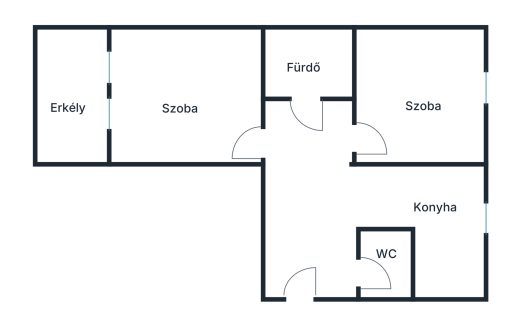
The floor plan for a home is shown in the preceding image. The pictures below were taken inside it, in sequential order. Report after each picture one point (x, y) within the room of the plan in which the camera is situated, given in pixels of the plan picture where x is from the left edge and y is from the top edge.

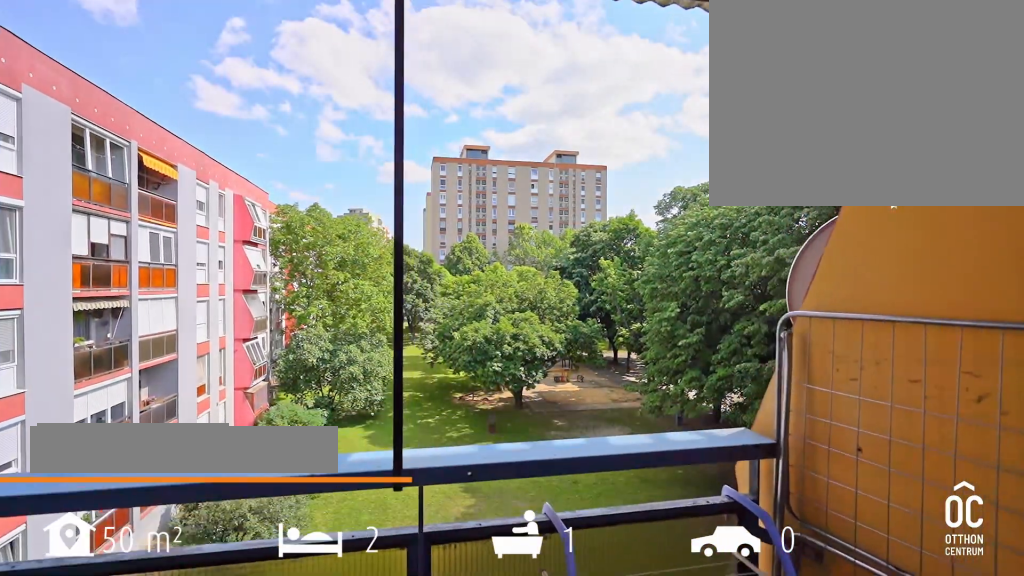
(71, 99)
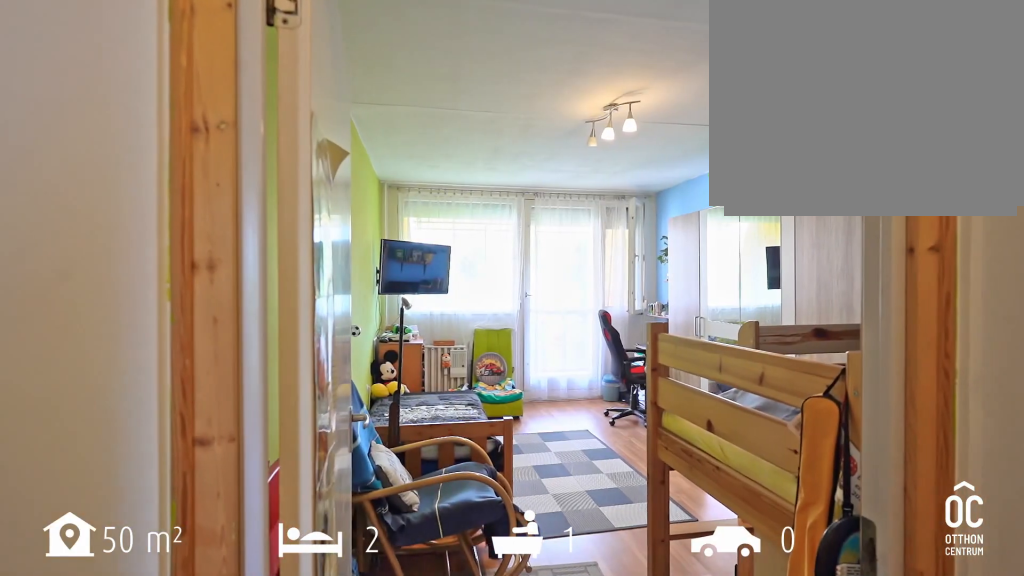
(191, 97)
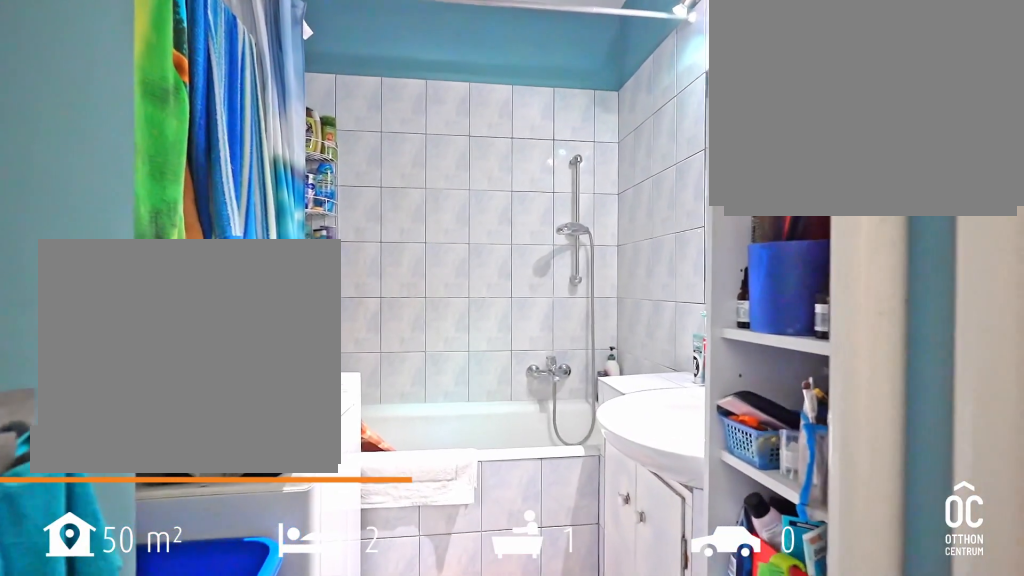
(308, 68)
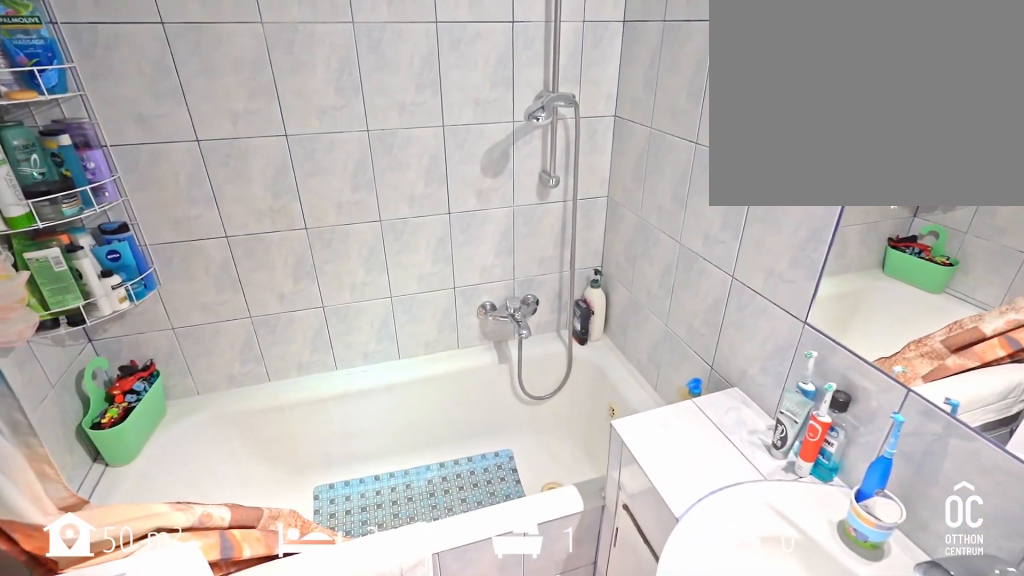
(308, 68)
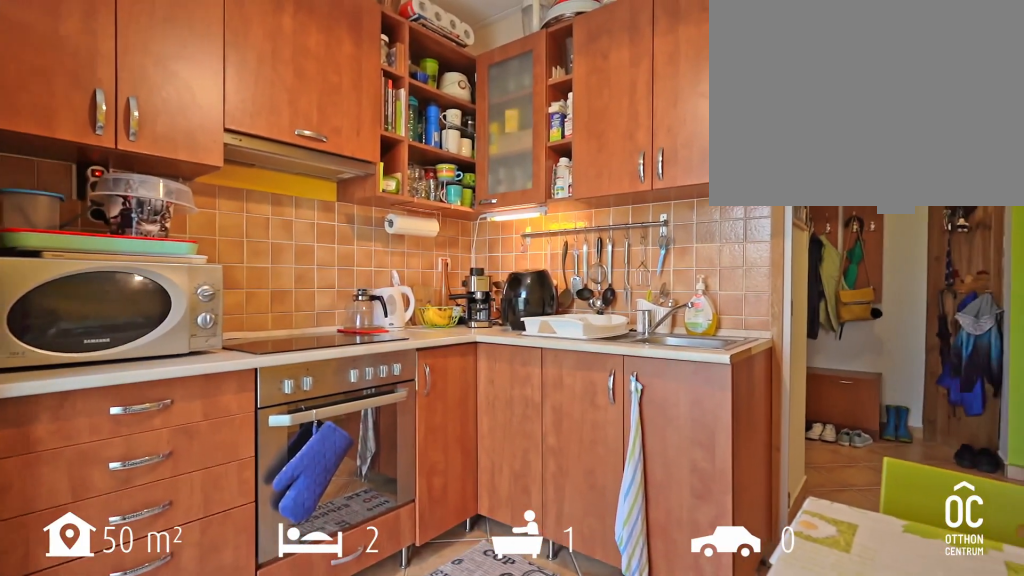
(430, 225)
